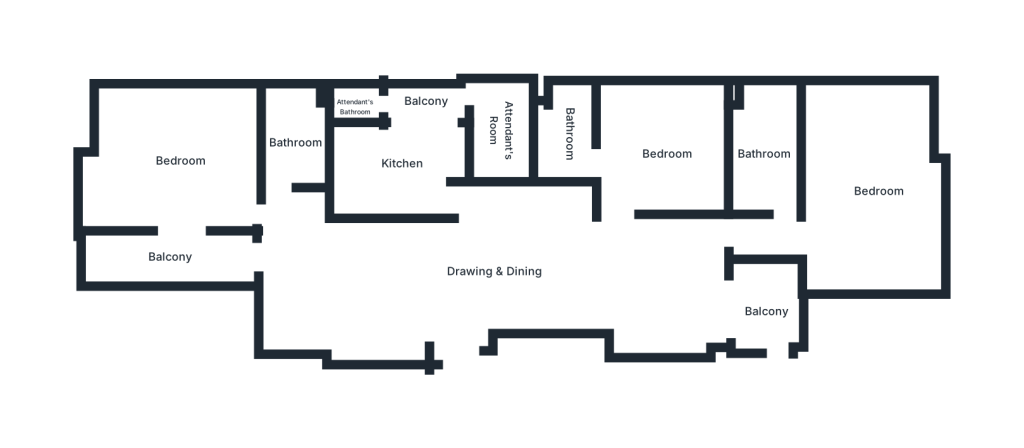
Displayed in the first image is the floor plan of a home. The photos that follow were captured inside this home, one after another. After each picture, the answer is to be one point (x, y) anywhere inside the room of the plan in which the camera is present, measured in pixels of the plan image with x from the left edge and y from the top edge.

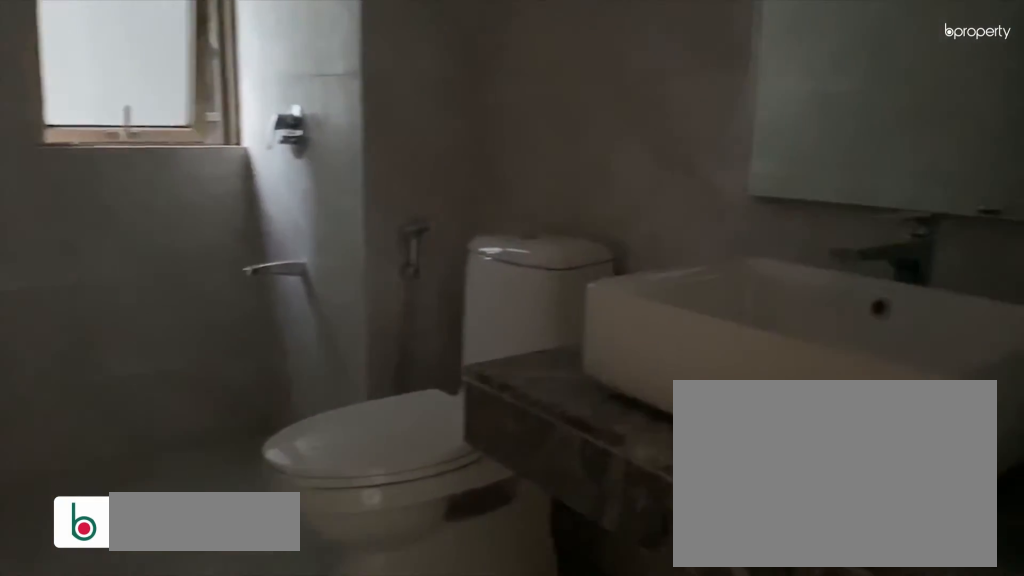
(294, 149)
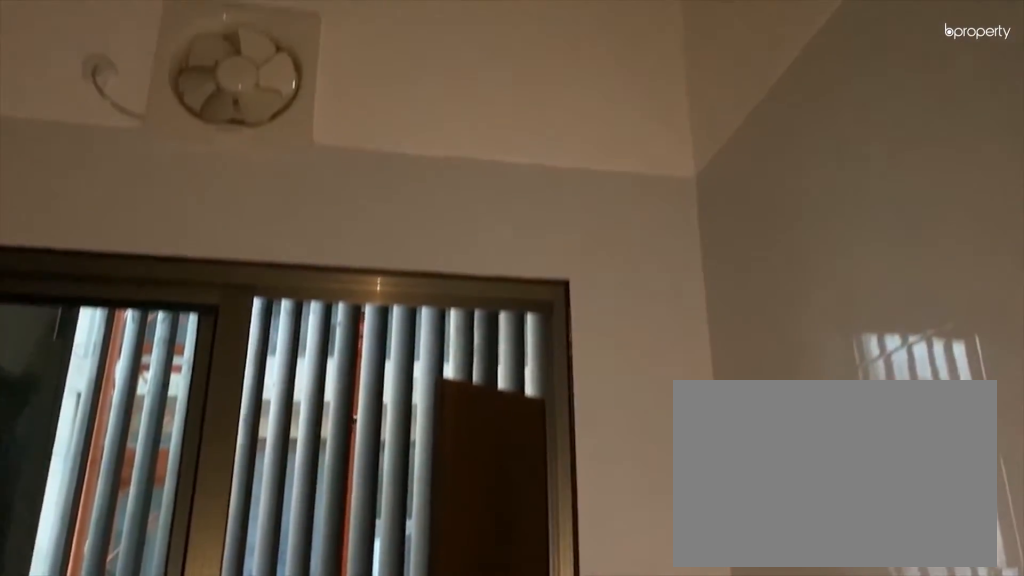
(402, 166)
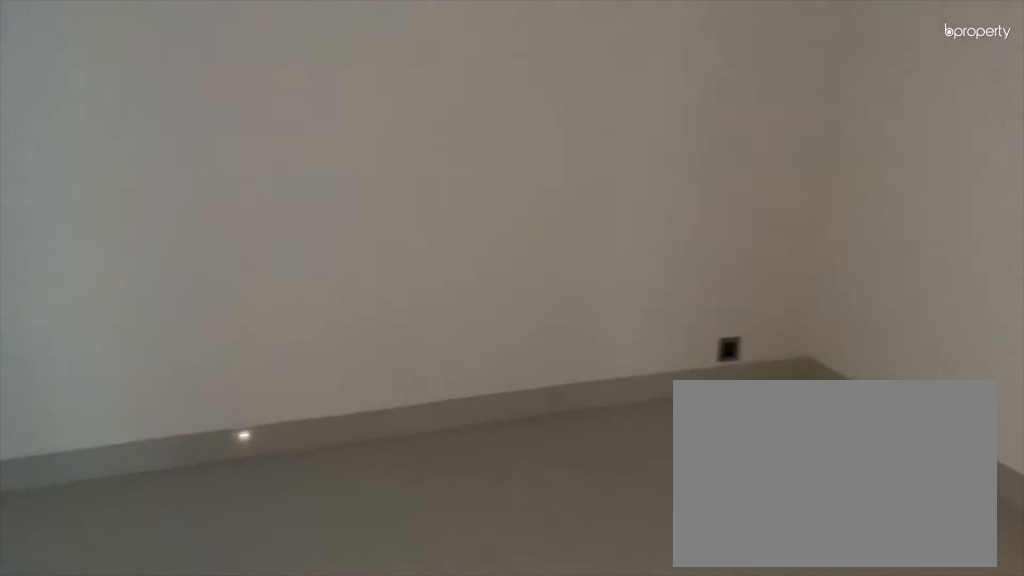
(657, 154)
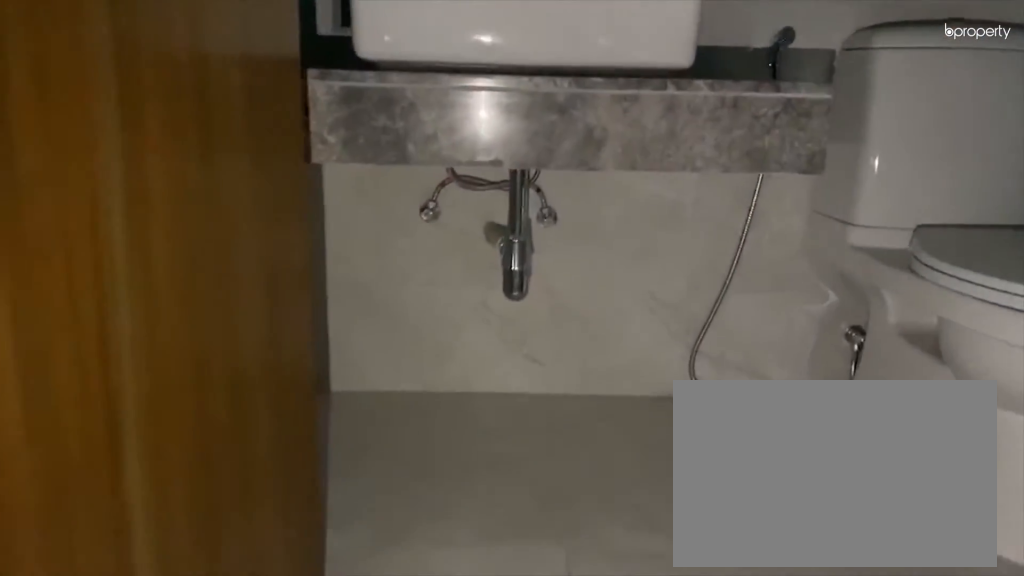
(571, 137)
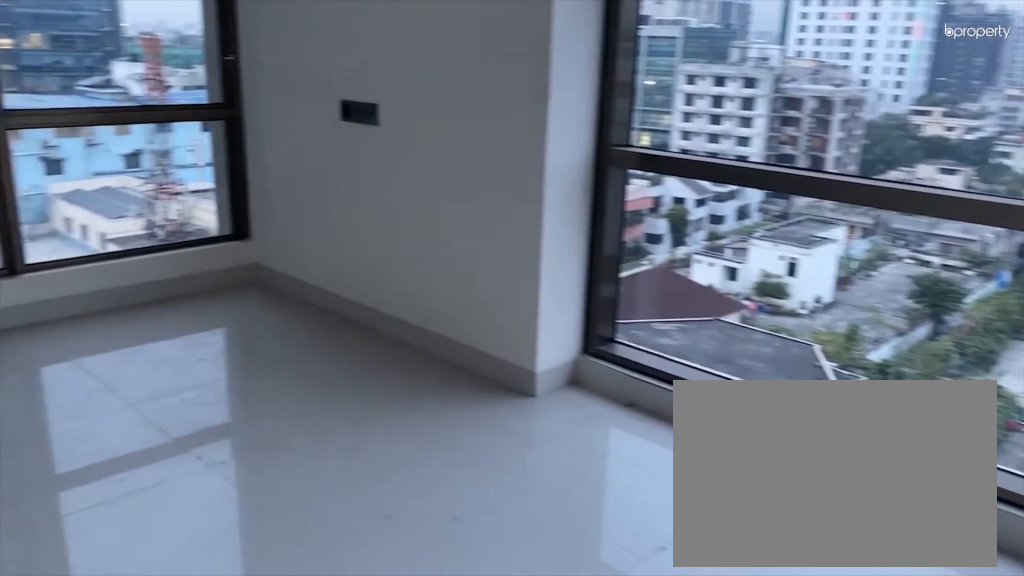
(878, 240)
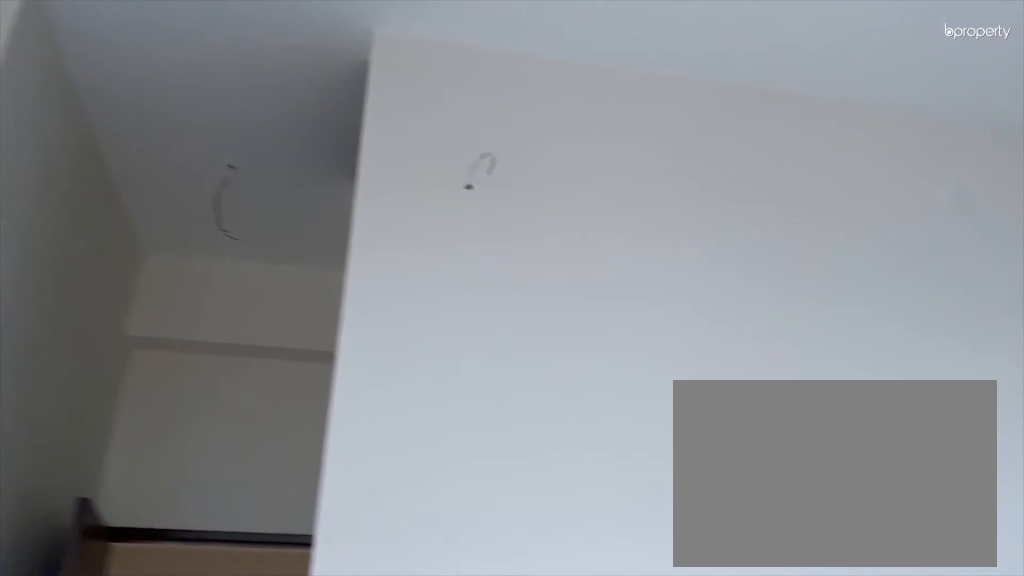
(878, 240)
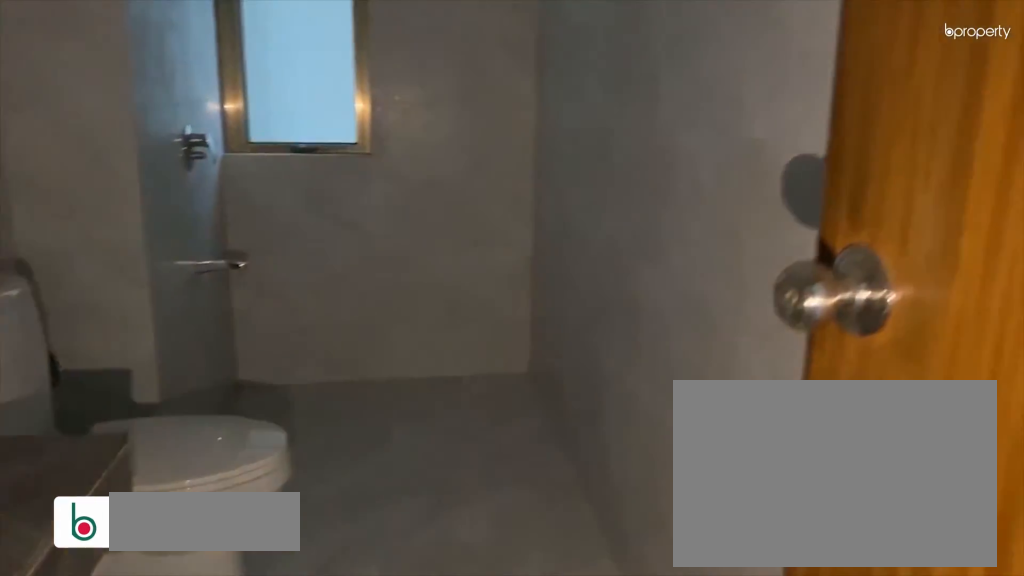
(762, 156)
